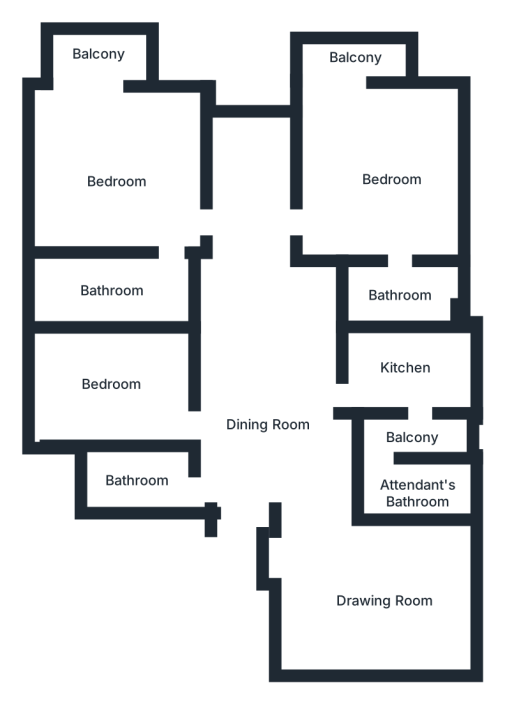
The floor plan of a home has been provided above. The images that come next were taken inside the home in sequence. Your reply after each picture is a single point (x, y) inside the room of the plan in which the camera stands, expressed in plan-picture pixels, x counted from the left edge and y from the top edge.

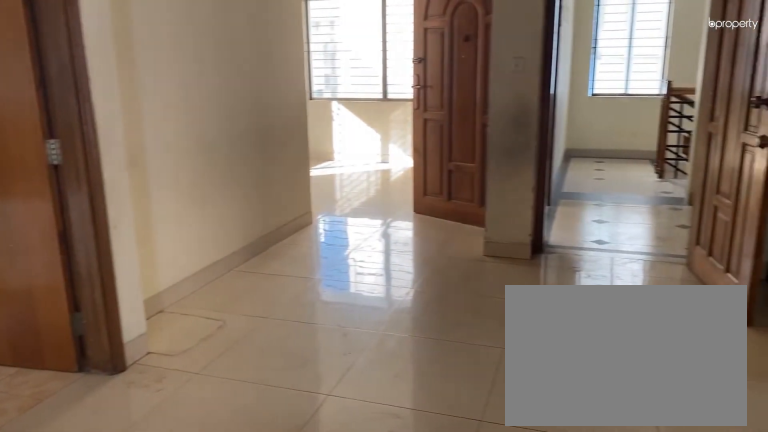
(246, 285)
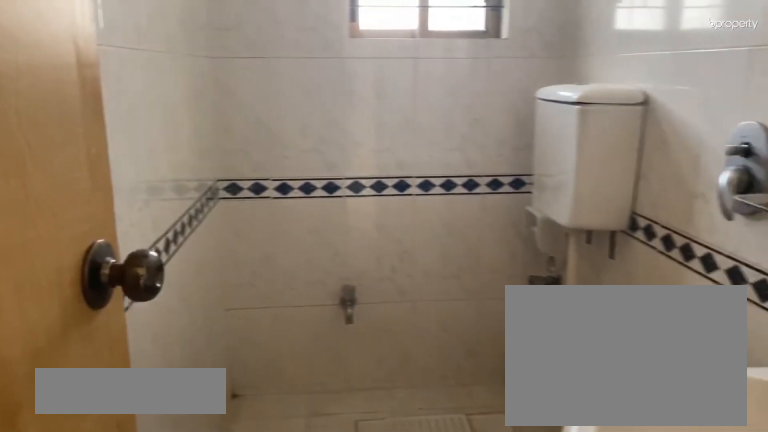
(135, 477)
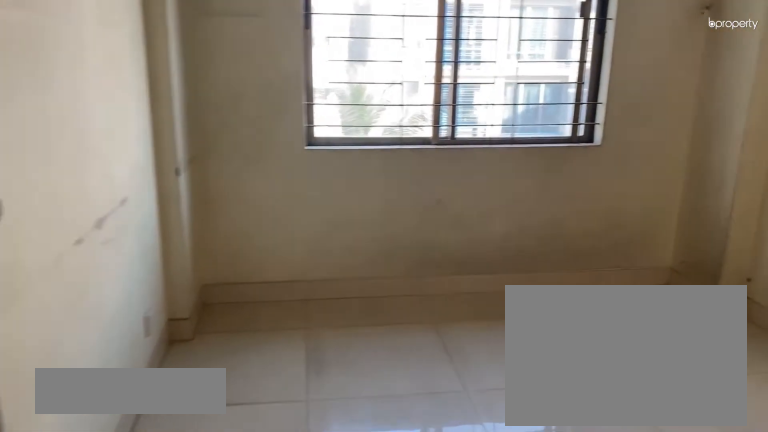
(110, 376)
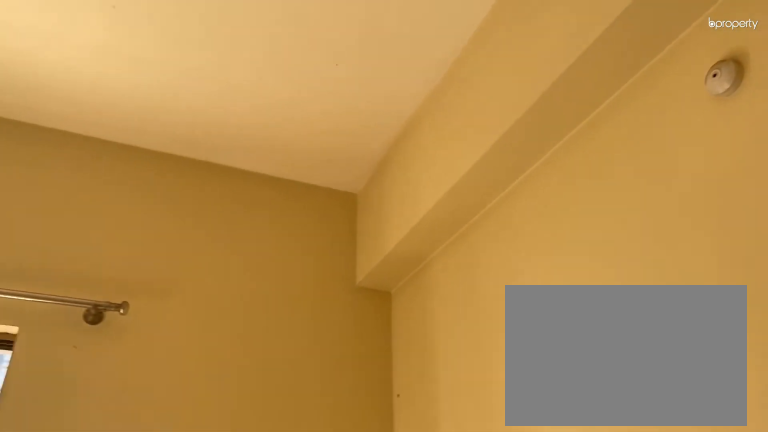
(120, 182)
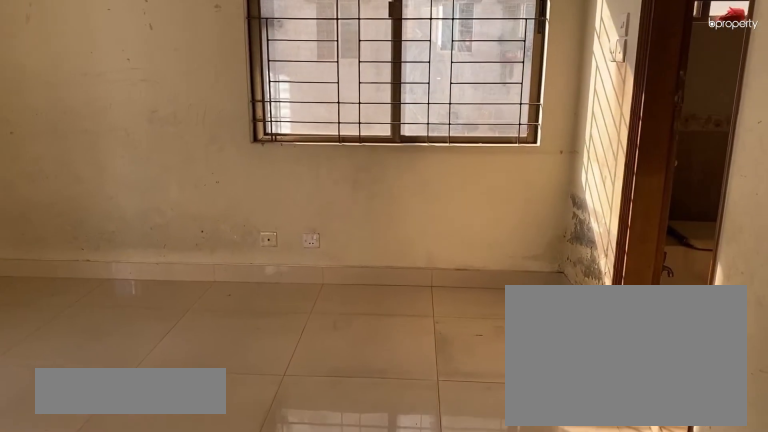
(392, 185)
